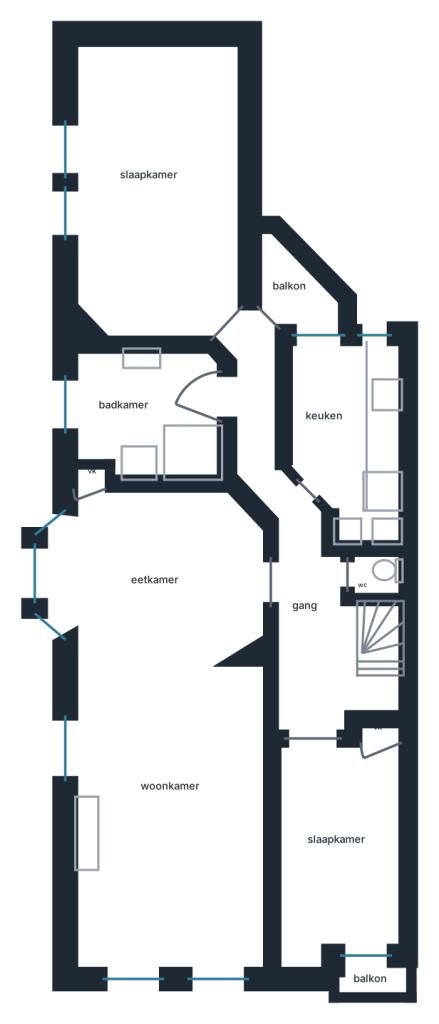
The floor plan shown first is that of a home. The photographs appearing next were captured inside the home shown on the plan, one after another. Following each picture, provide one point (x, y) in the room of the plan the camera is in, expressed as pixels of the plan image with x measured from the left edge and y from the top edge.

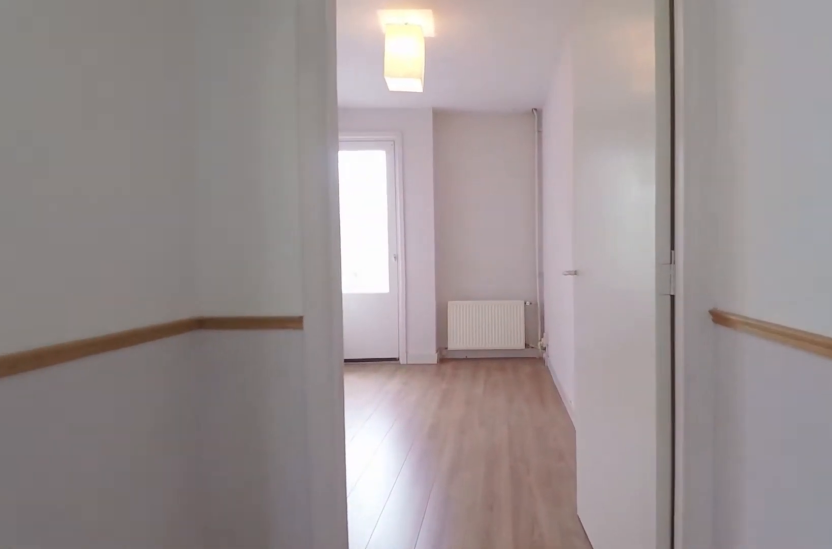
(376, 640)
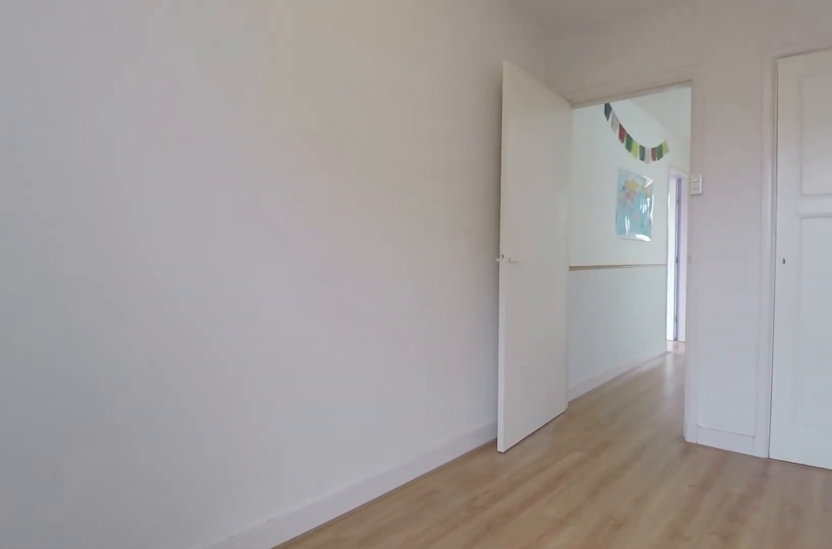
(337, 850)
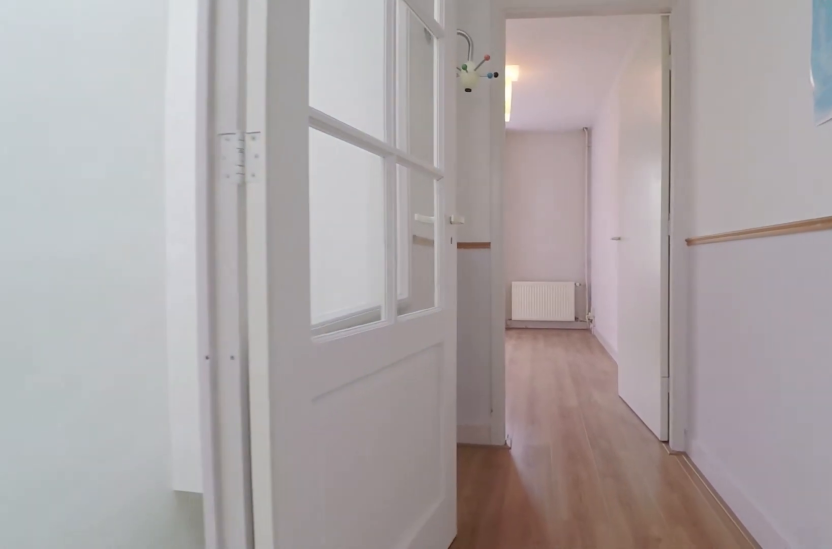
(379, 640)
